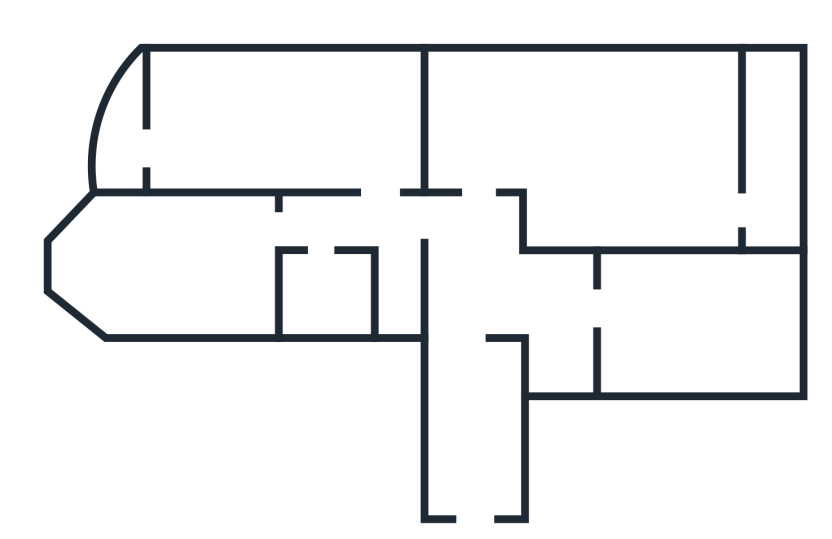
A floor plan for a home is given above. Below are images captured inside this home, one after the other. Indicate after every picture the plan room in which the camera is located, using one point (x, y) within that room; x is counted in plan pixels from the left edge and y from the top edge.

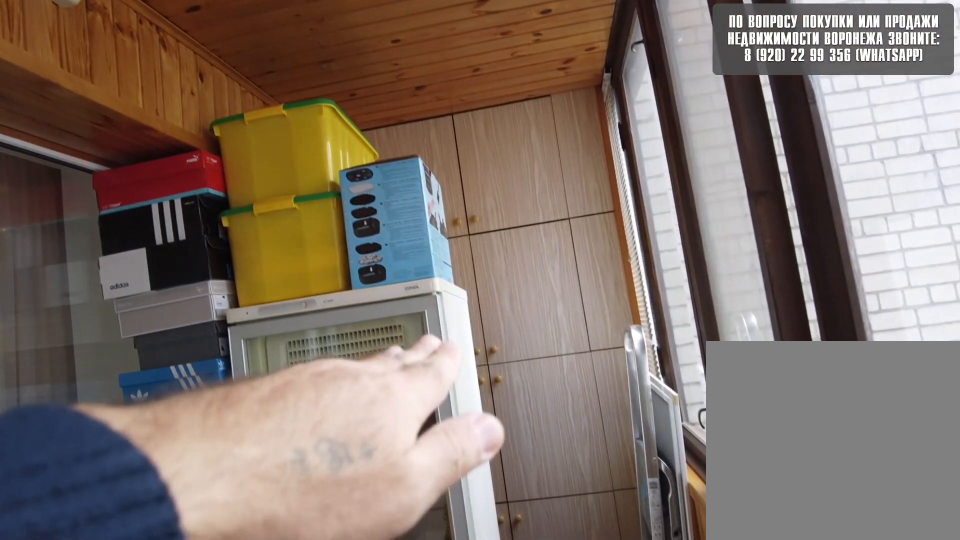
(789, 202)
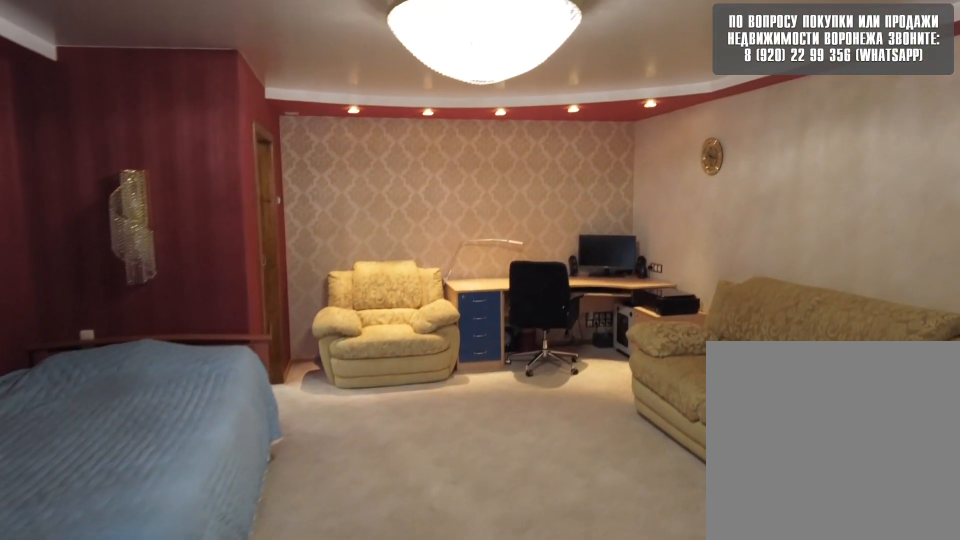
(656, 197)
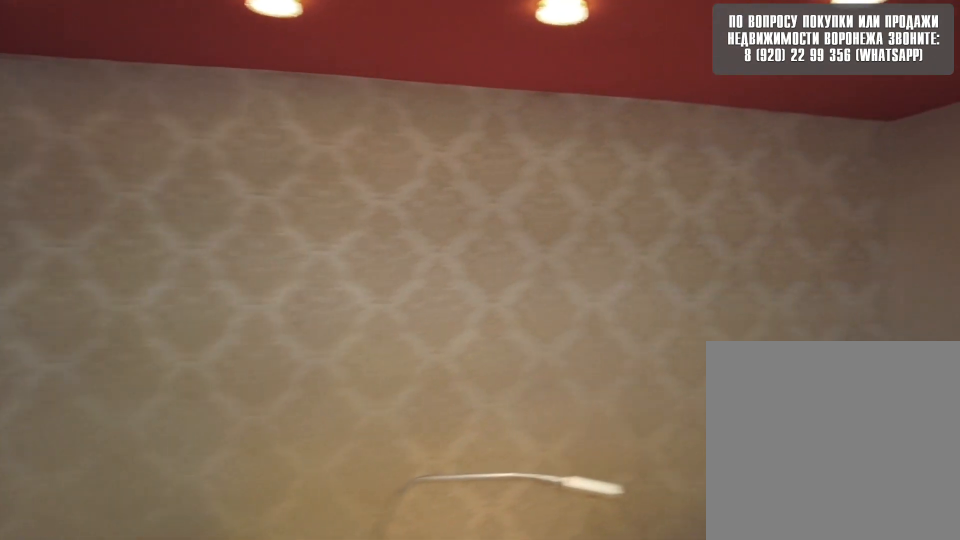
(476, 158)
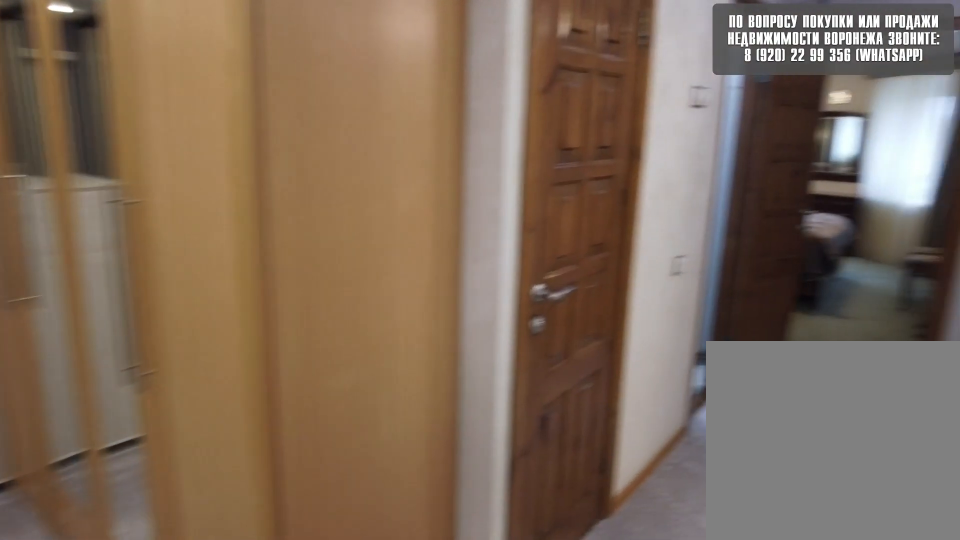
(475, 233)
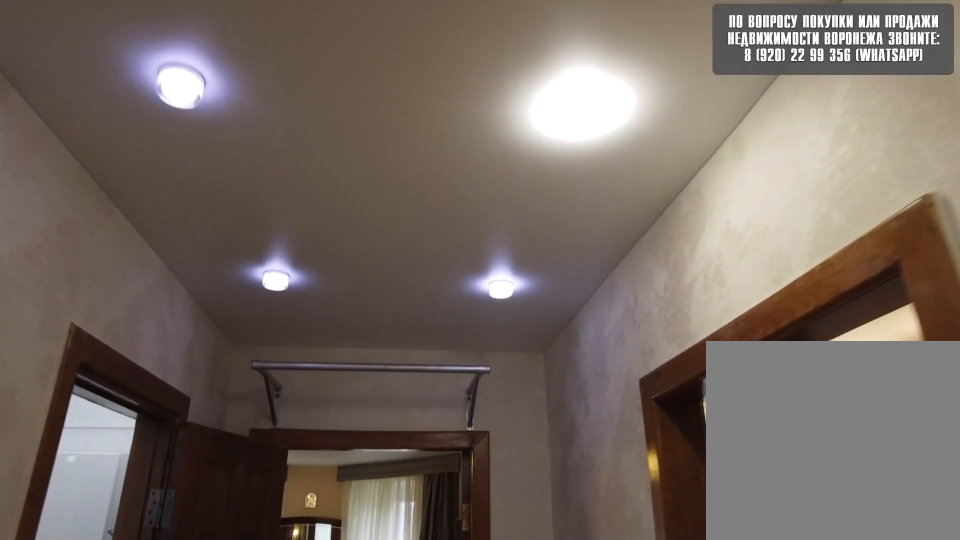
(475, 233)
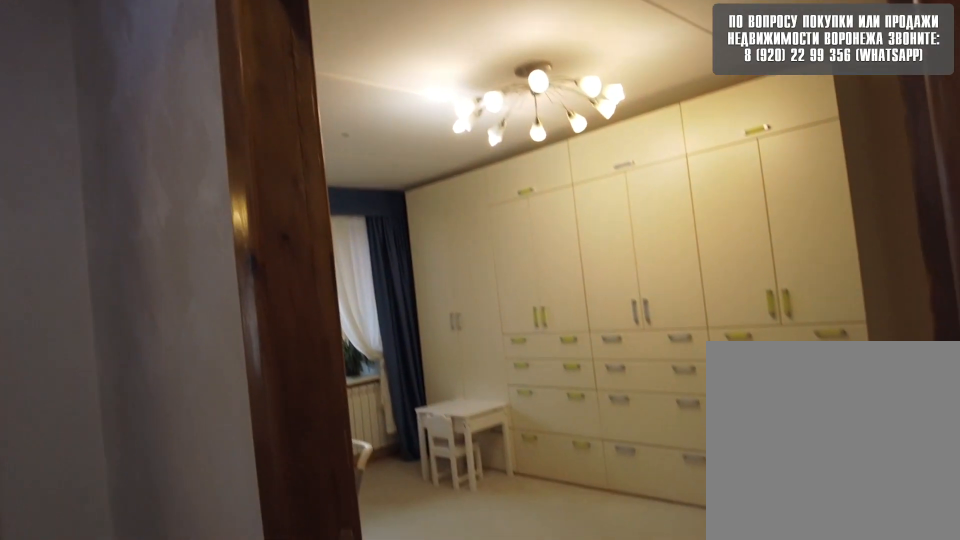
(378, 219)
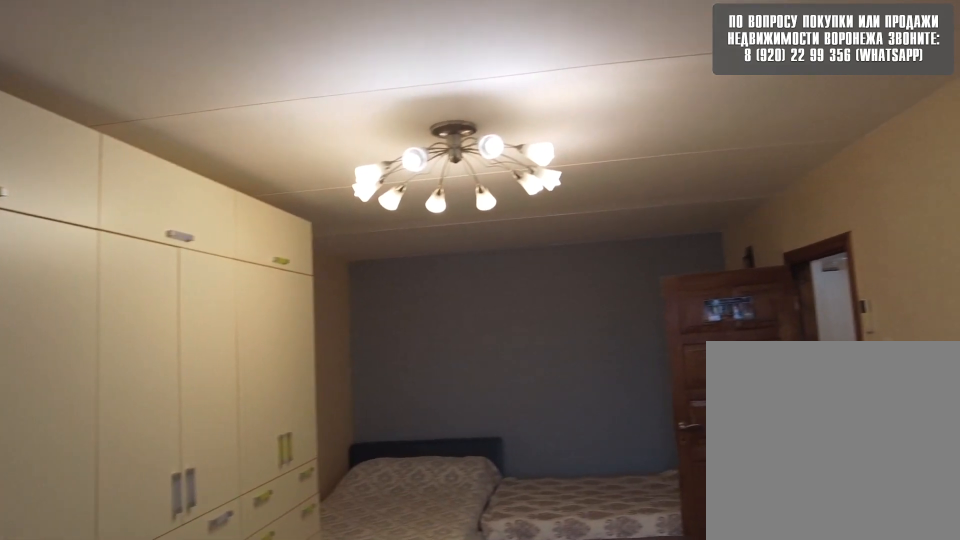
(342, 131)
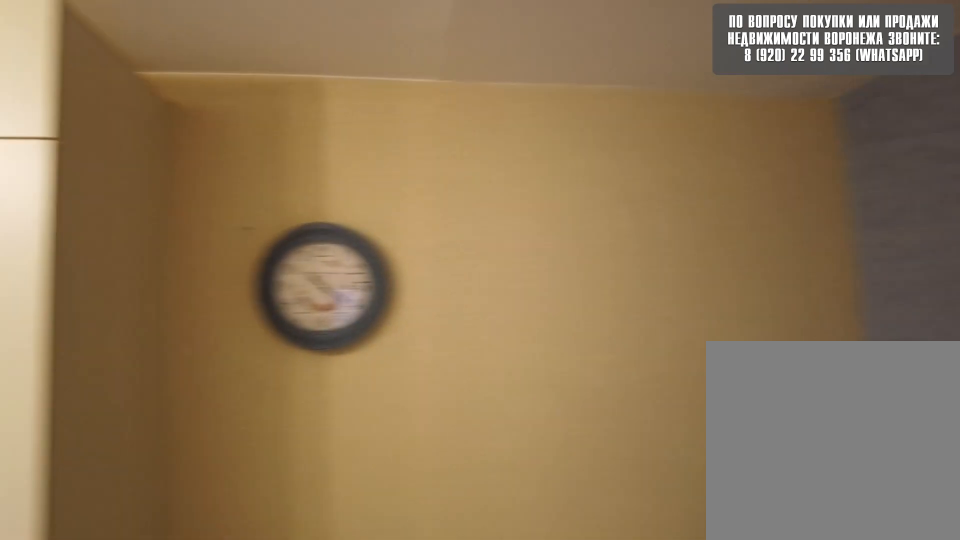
(342, 131)
